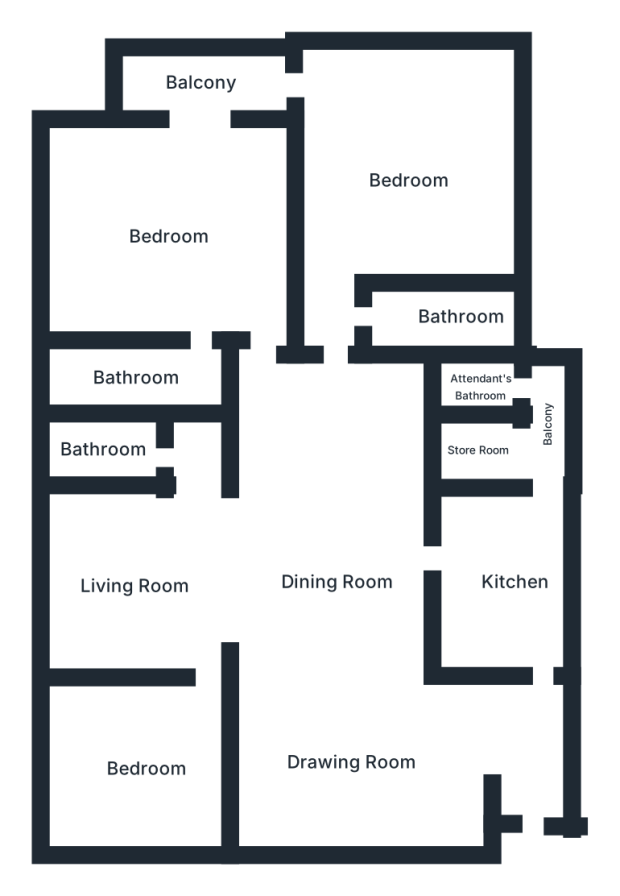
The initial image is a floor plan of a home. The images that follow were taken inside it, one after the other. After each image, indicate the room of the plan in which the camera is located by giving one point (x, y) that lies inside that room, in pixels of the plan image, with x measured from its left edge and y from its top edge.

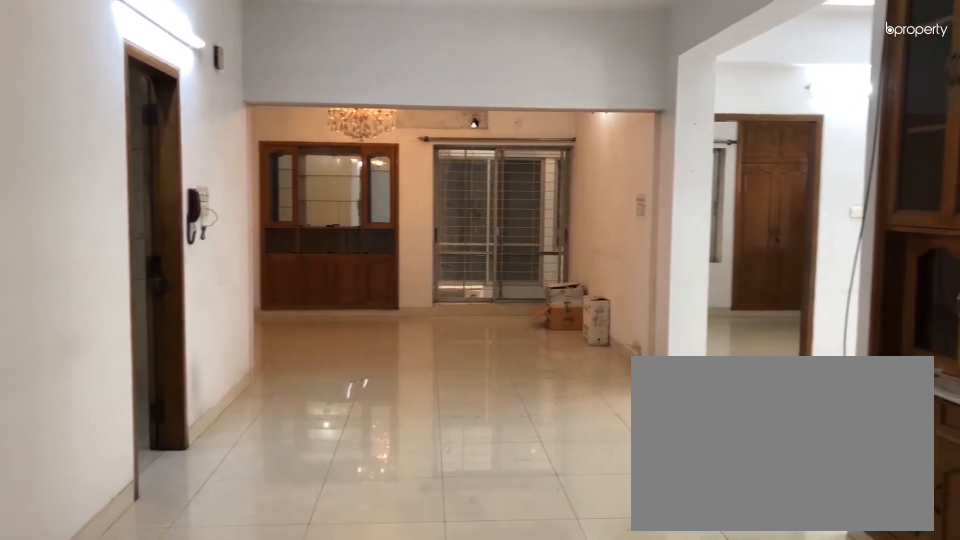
(342, 577)
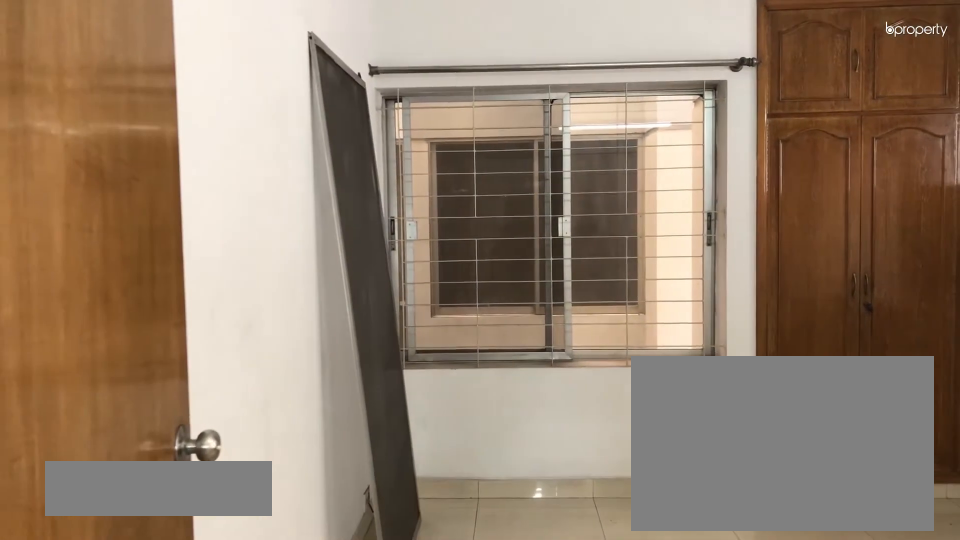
(148, 768)
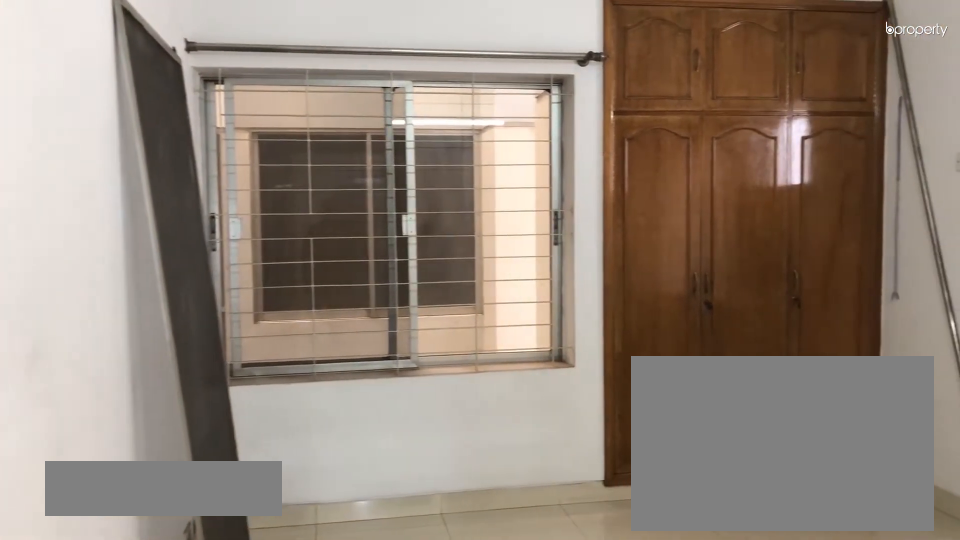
(148, 768)
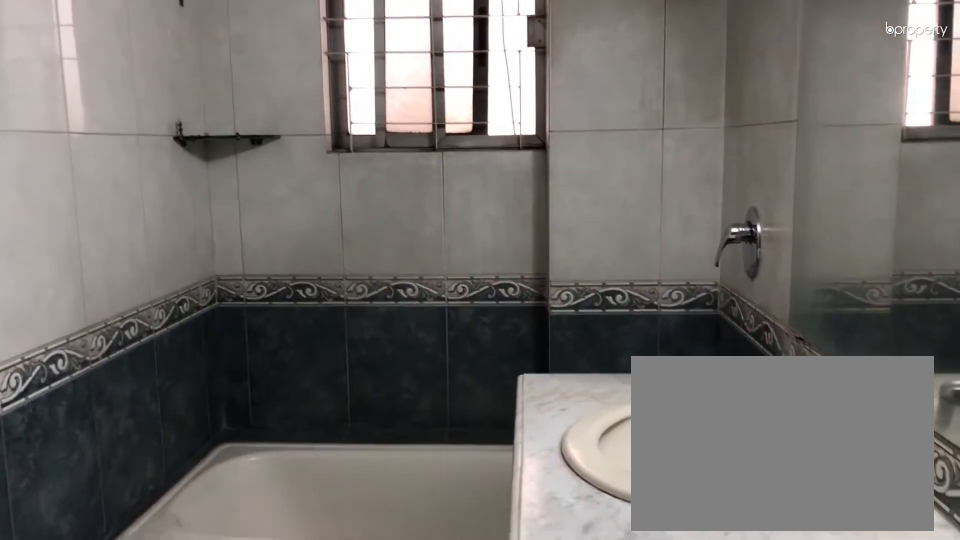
(135, 373)
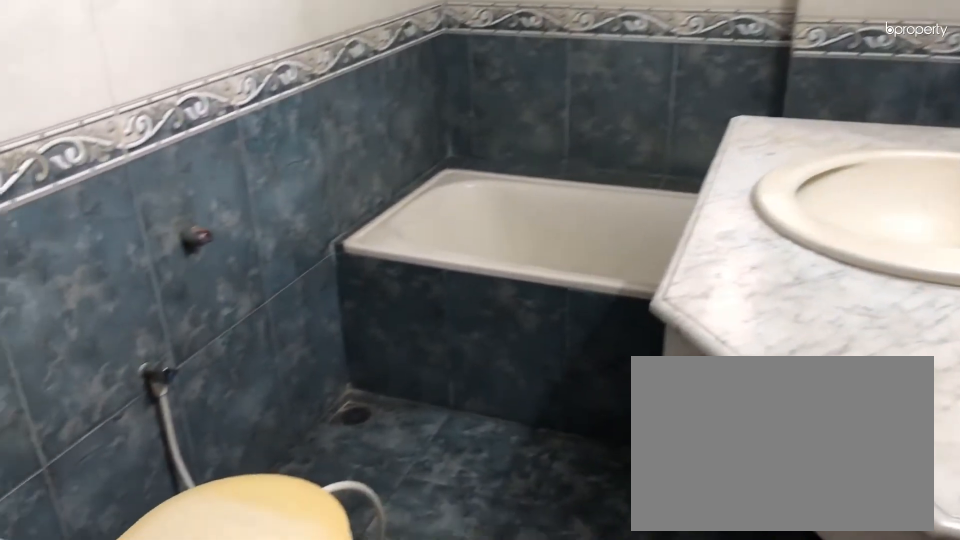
(135, 373)
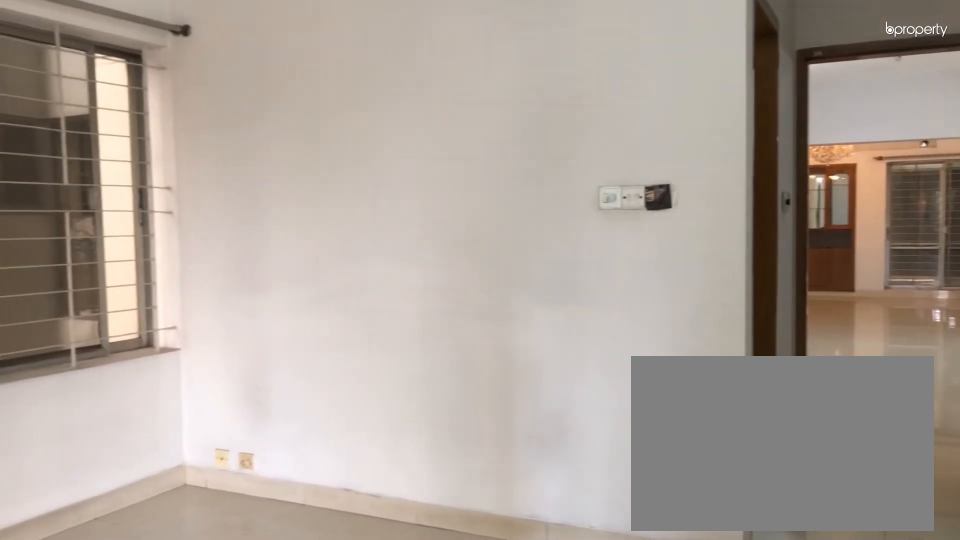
(422, 175)
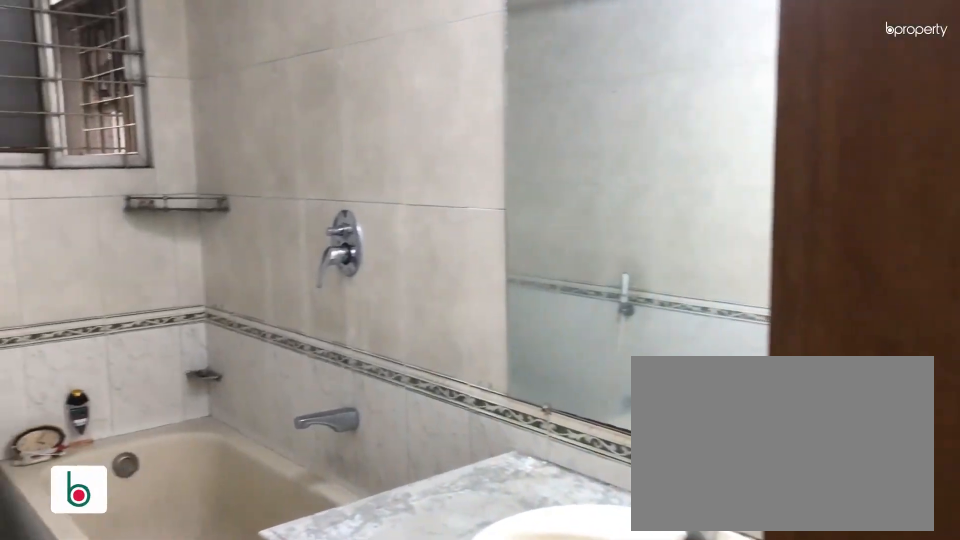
(437, 304)
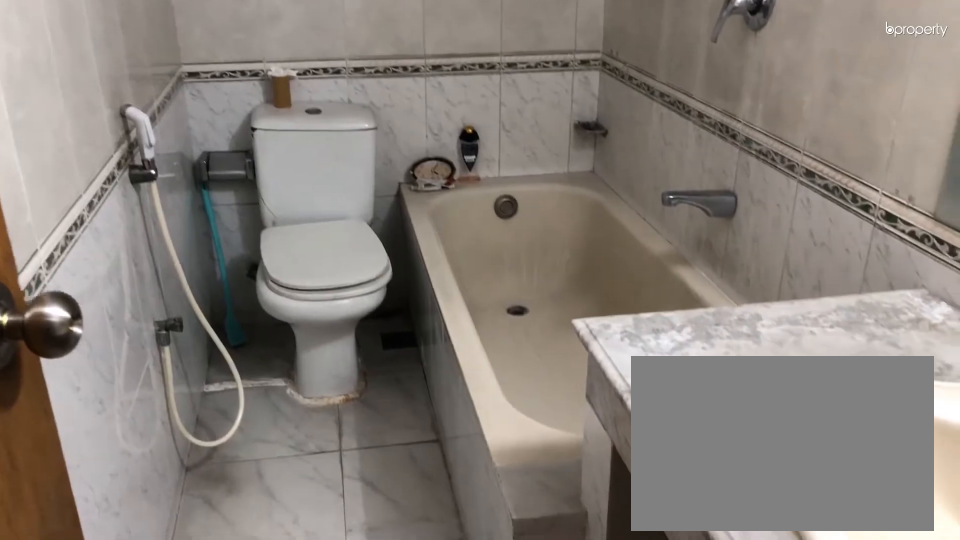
(437, 304)
